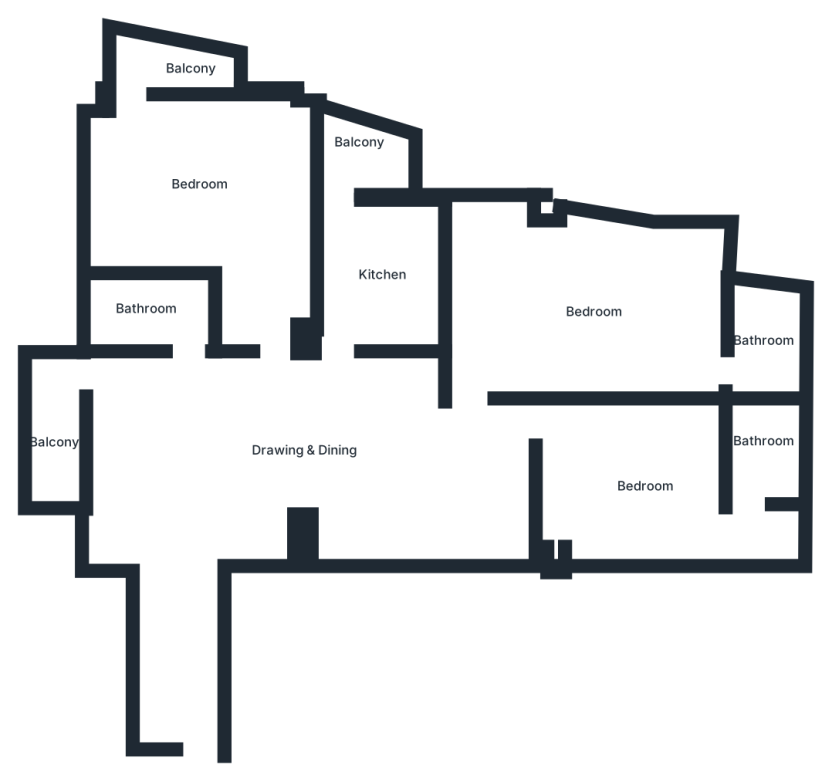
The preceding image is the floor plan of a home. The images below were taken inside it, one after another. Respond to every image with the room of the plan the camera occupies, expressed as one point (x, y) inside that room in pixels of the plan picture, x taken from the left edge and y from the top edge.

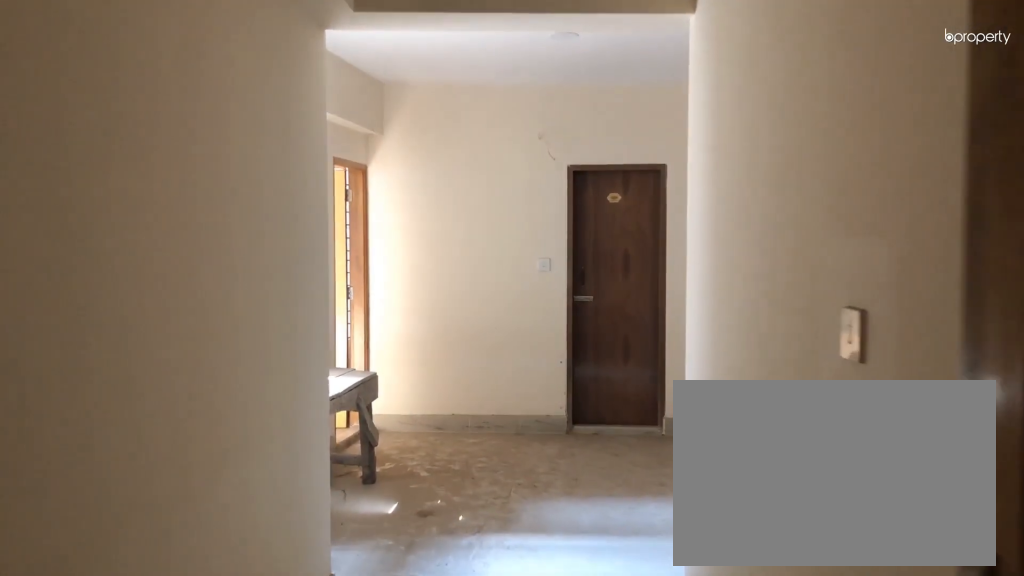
(189, 632)
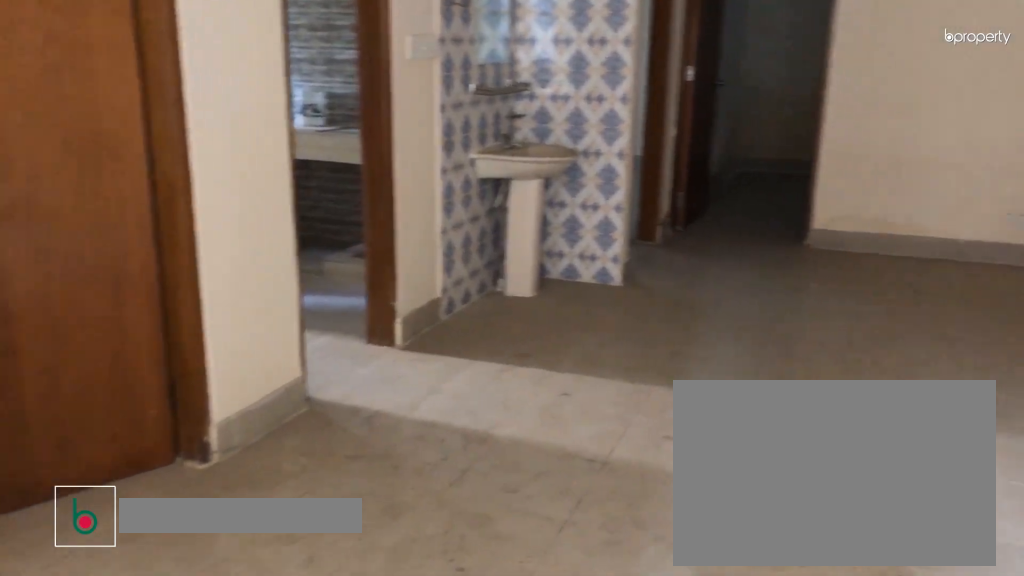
(306, 439)
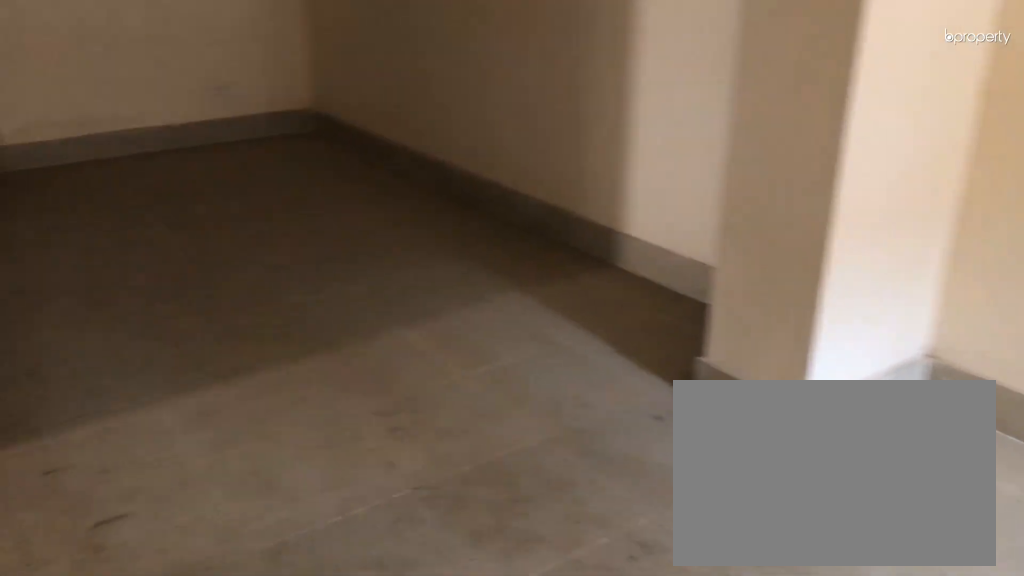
(306, 438)
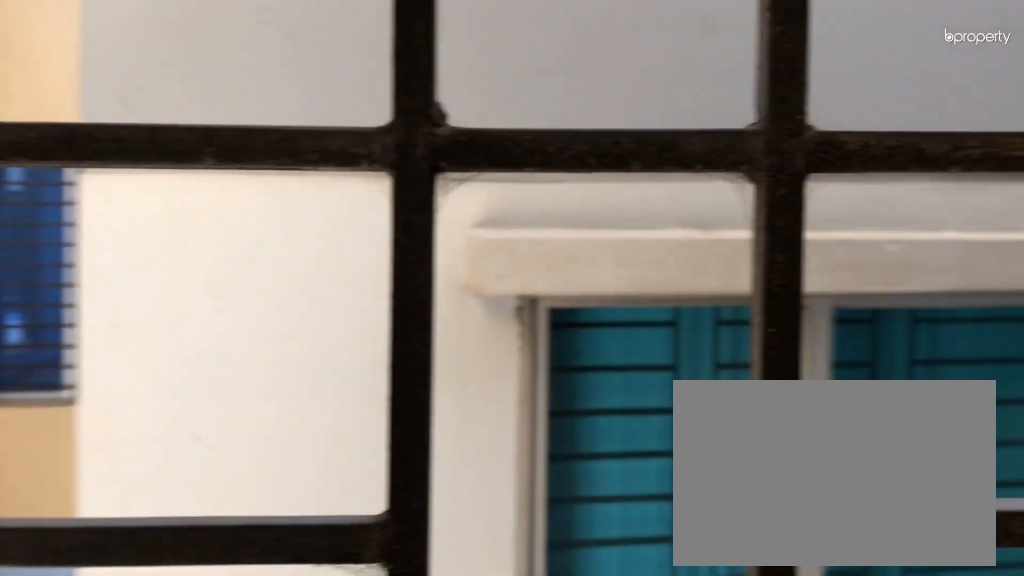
(55, 436)
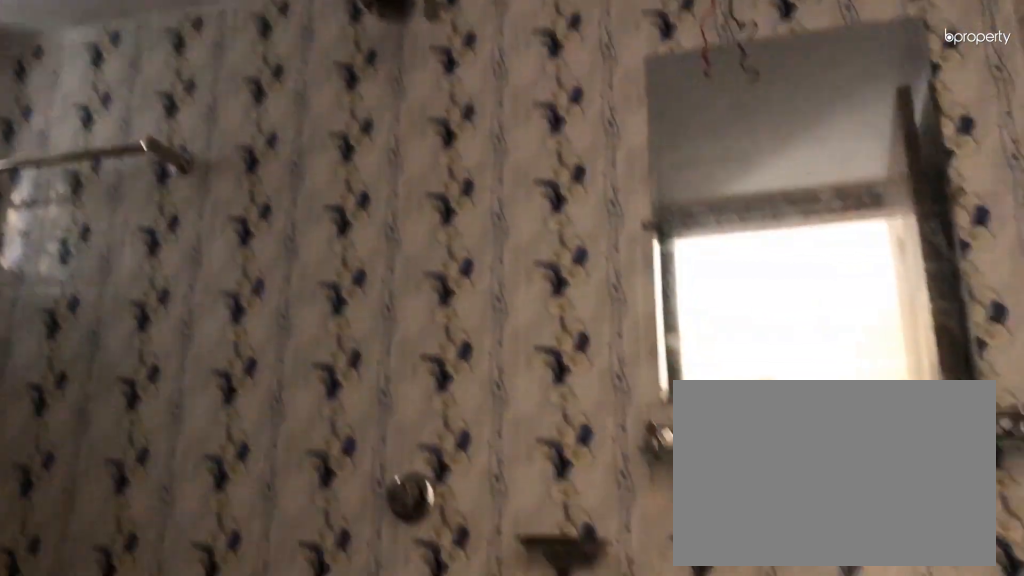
(143, 313)
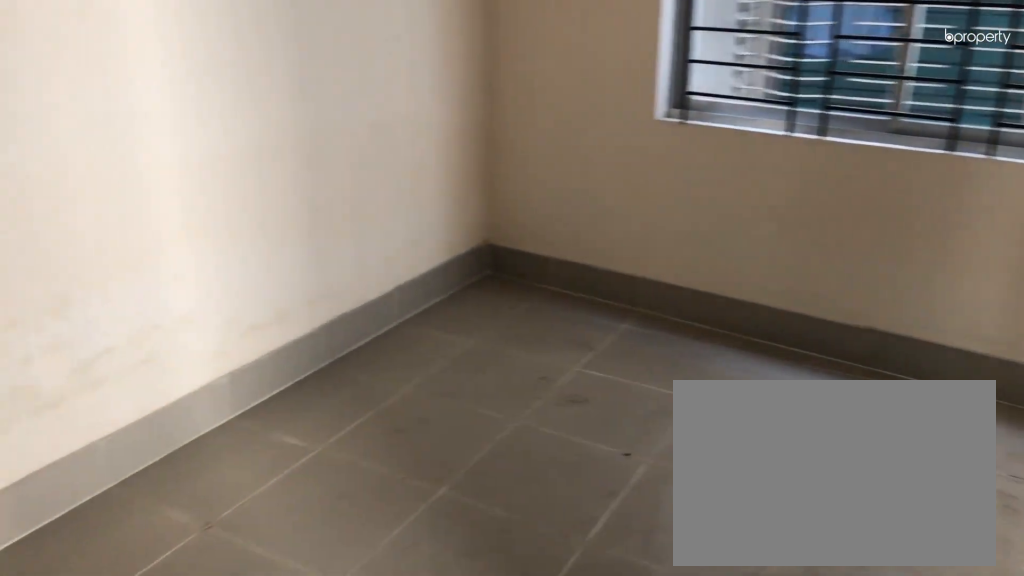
(205, 187)
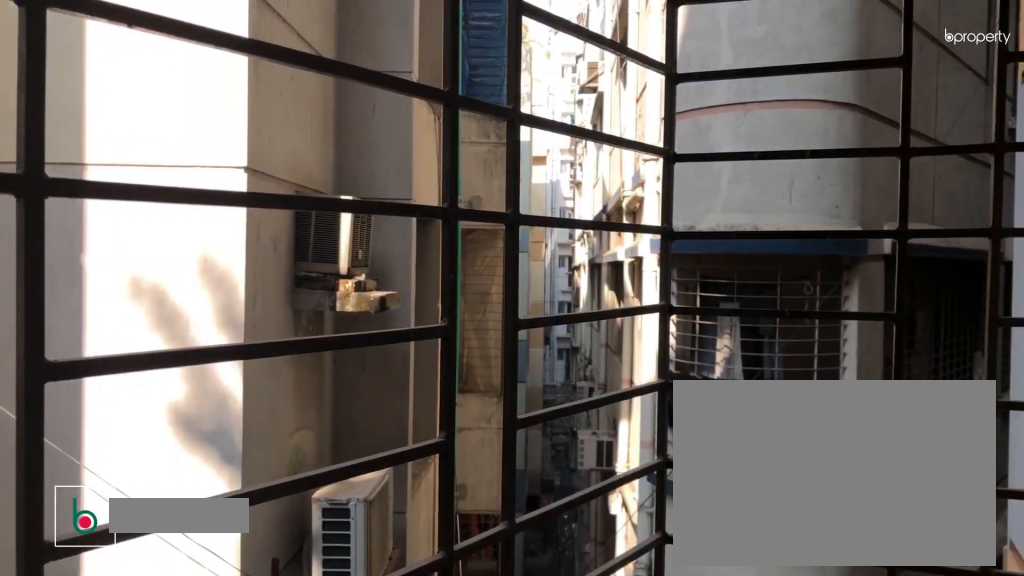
(163, 66)
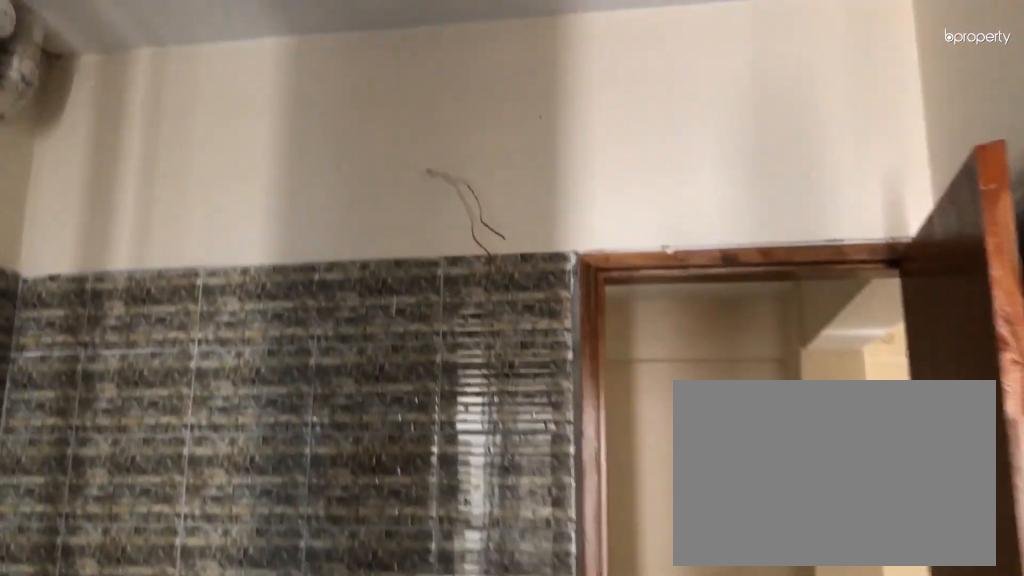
(383, 271)
